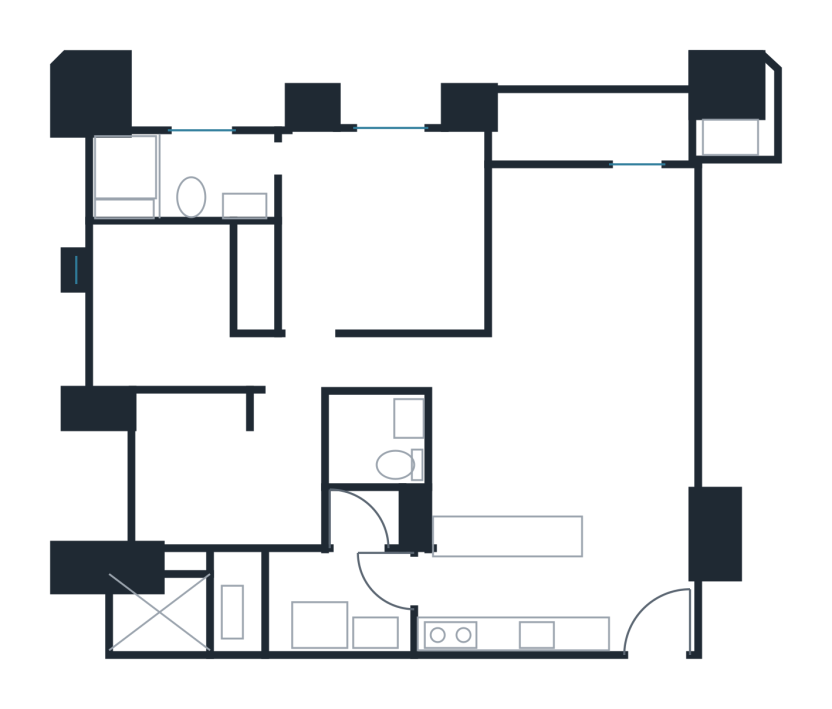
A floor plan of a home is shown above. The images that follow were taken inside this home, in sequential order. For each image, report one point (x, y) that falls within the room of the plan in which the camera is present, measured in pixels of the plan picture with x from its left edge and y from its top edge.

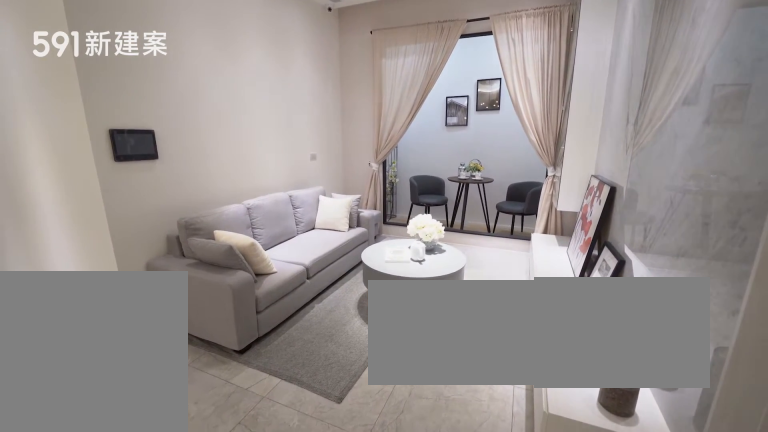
(580, 250)
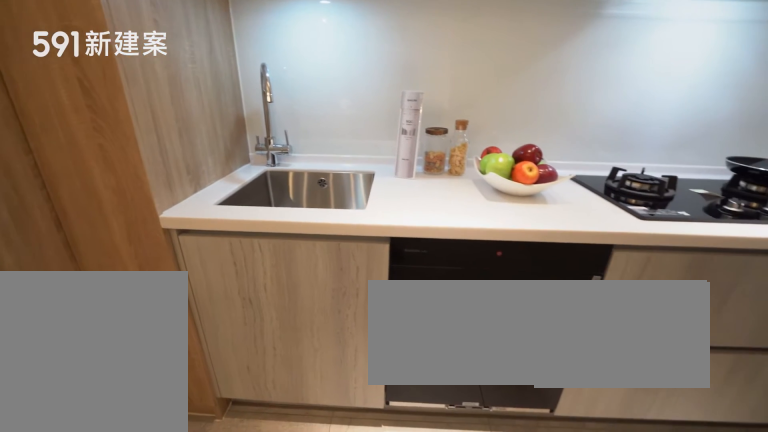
(491, 605)
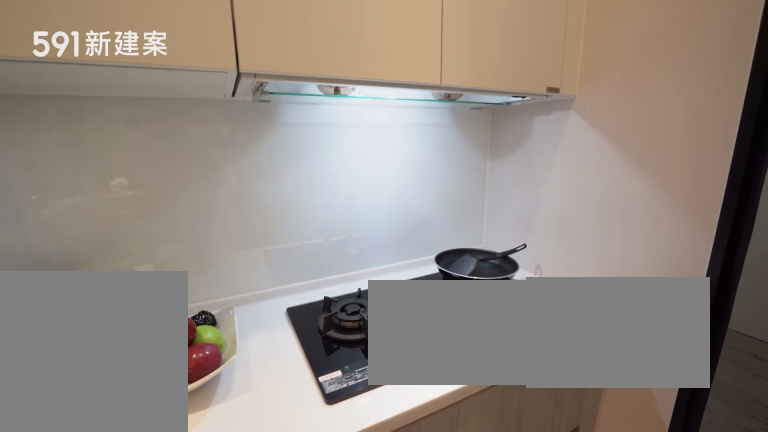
(491, 605)
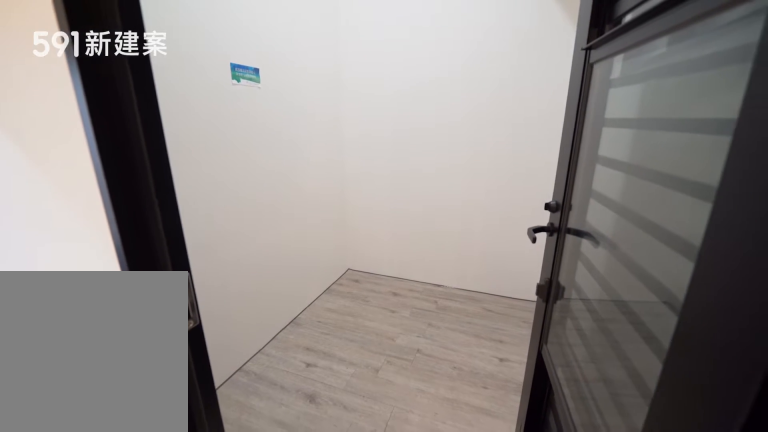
(334, 602)
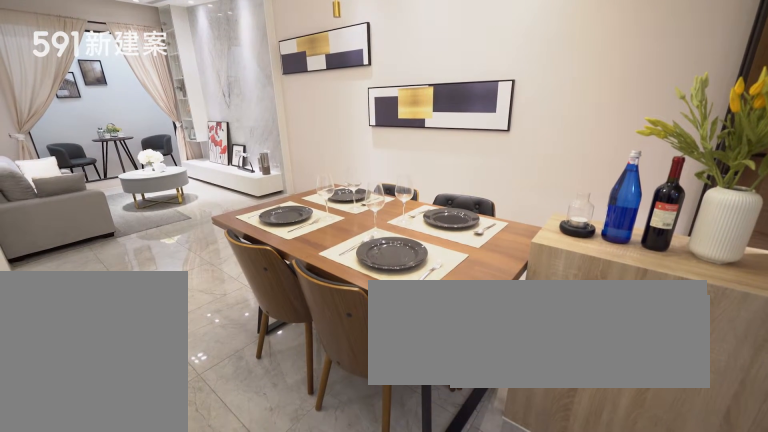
(523, 448)
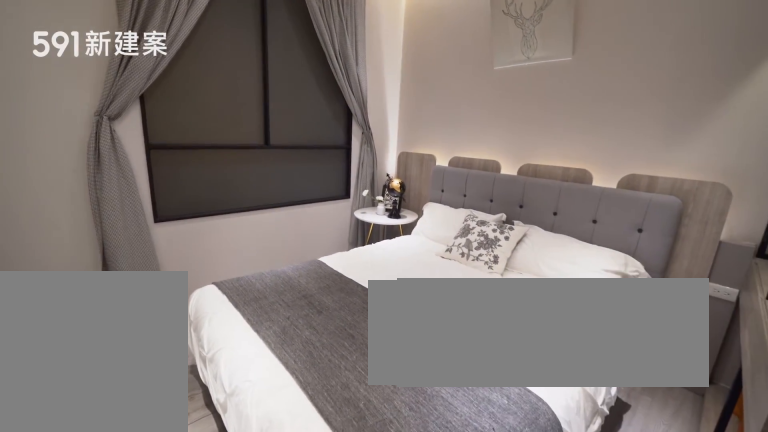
(386, 230)
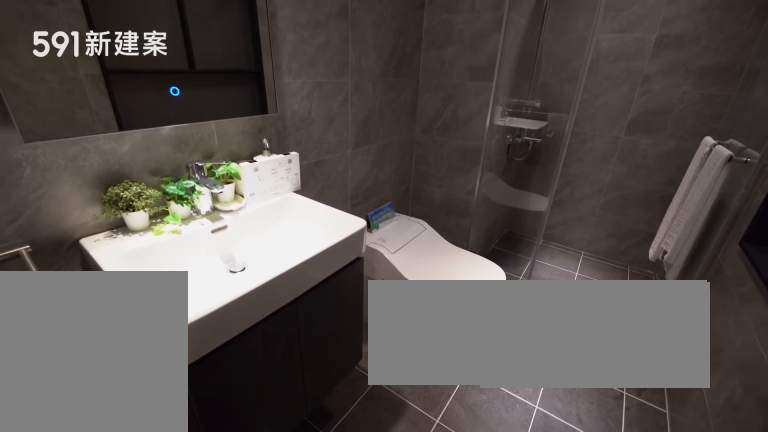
(183, 180)
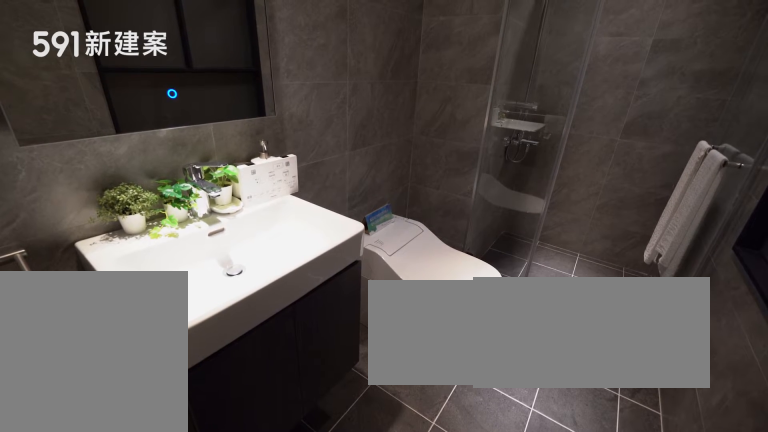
(183, 180)
